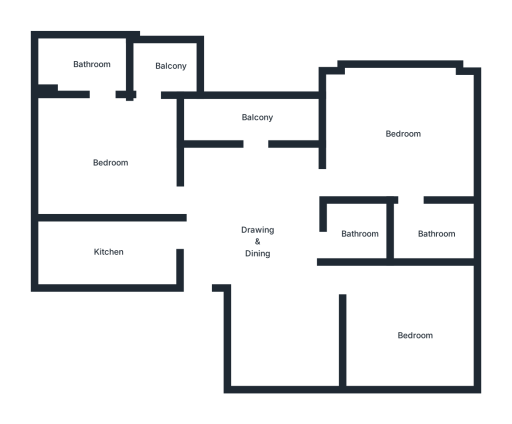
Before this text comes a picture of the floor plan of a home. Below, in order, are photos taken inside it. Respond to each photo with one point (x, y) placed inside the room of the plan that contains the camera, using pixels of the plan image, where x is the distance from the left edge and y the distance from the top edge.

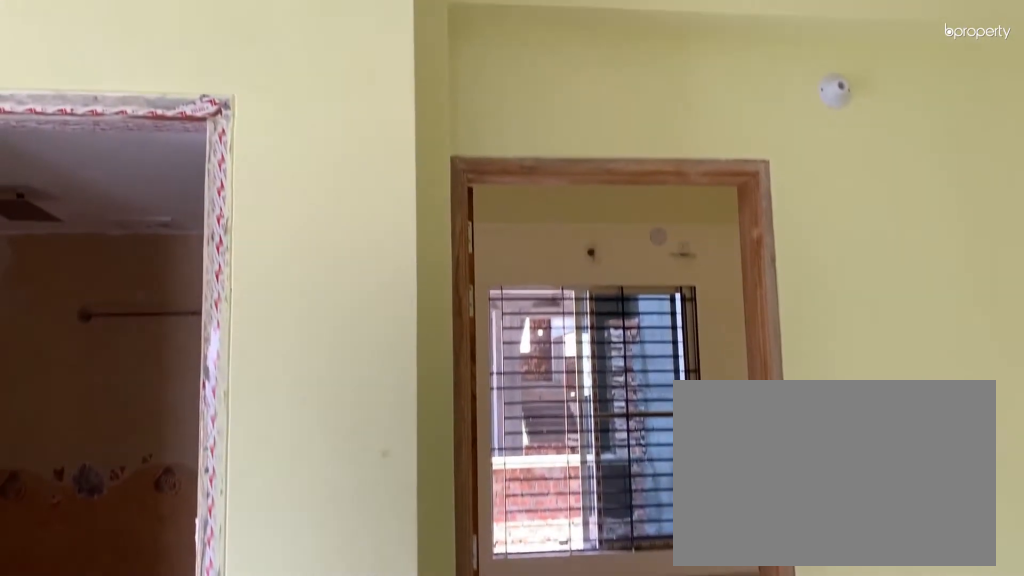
(284, 339)
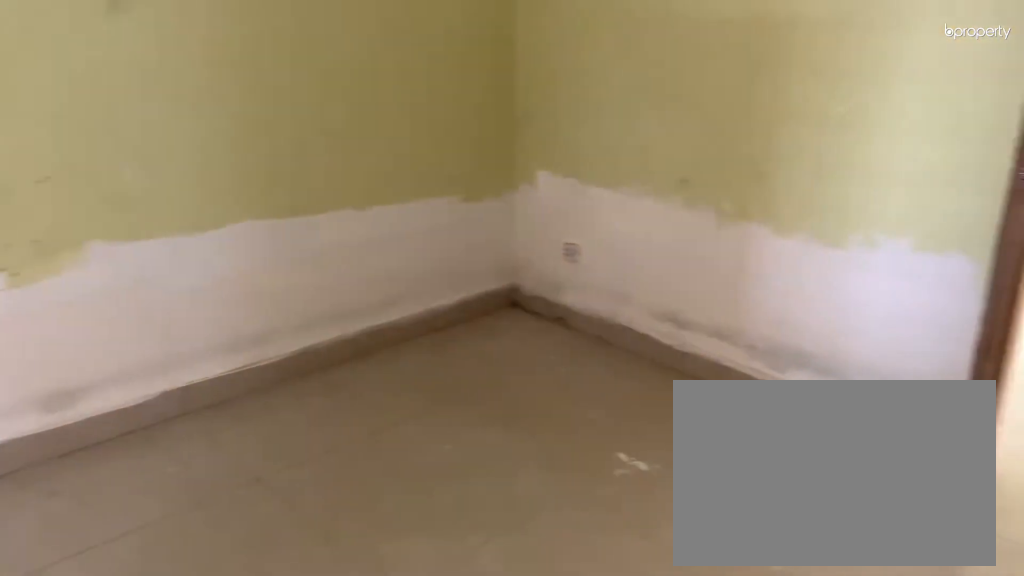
(413, 333)
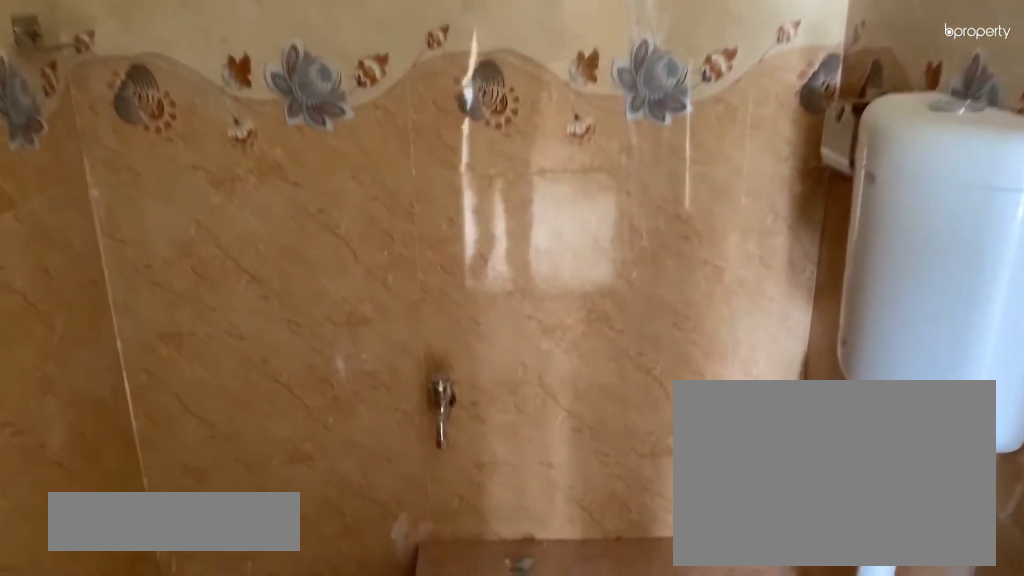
(361, 233)
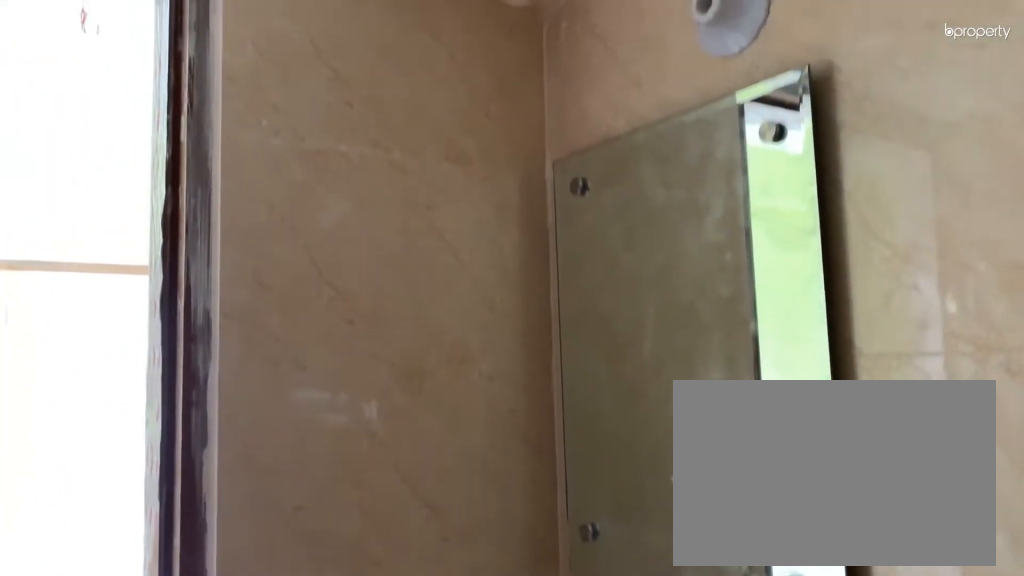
(361, 233)
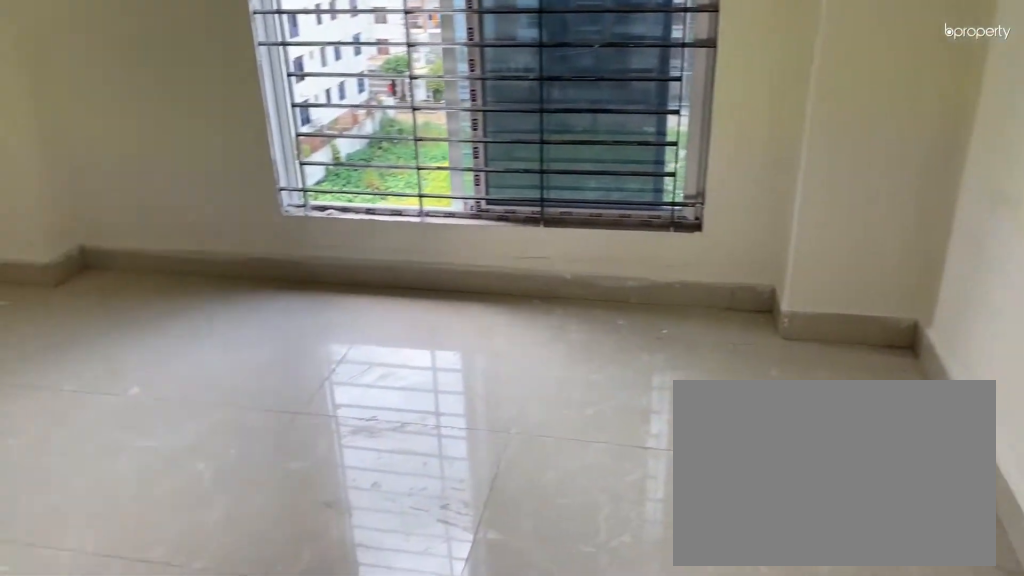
(399, 137)
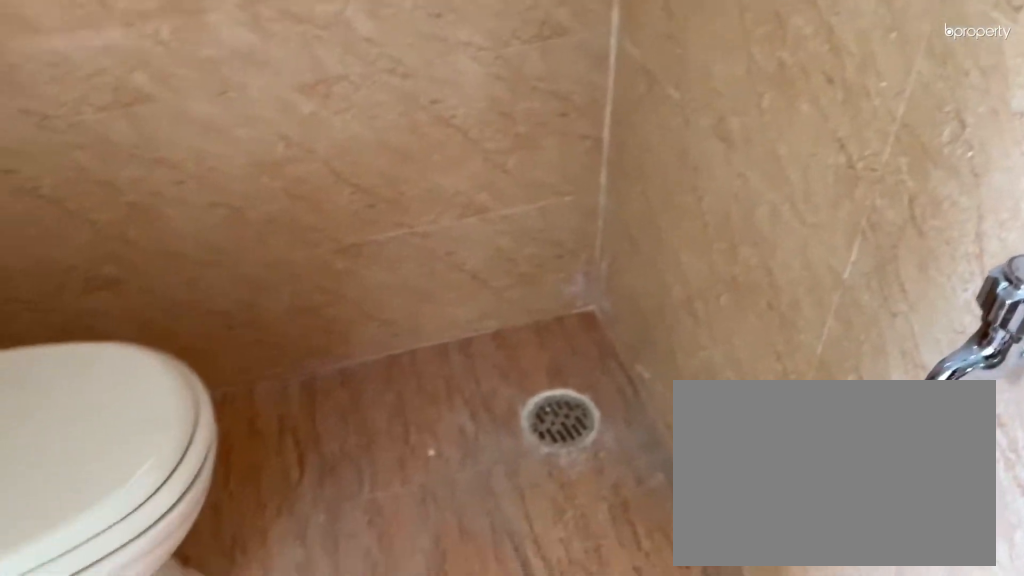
(436, 230)
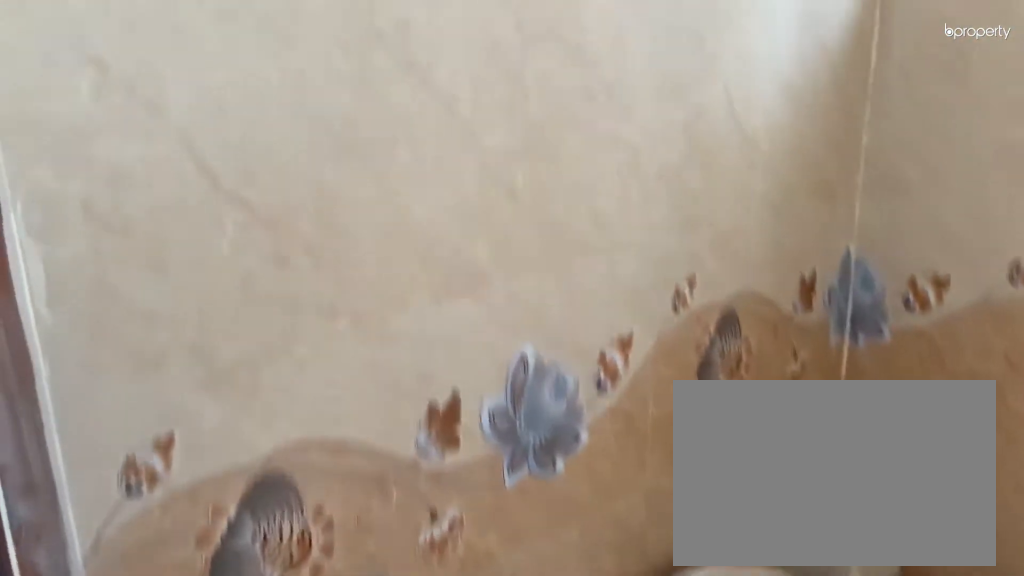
(436, 230)
